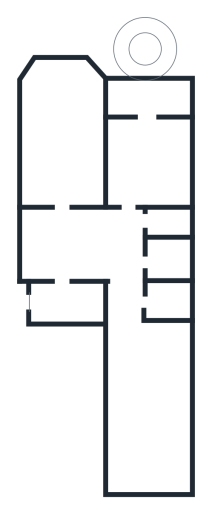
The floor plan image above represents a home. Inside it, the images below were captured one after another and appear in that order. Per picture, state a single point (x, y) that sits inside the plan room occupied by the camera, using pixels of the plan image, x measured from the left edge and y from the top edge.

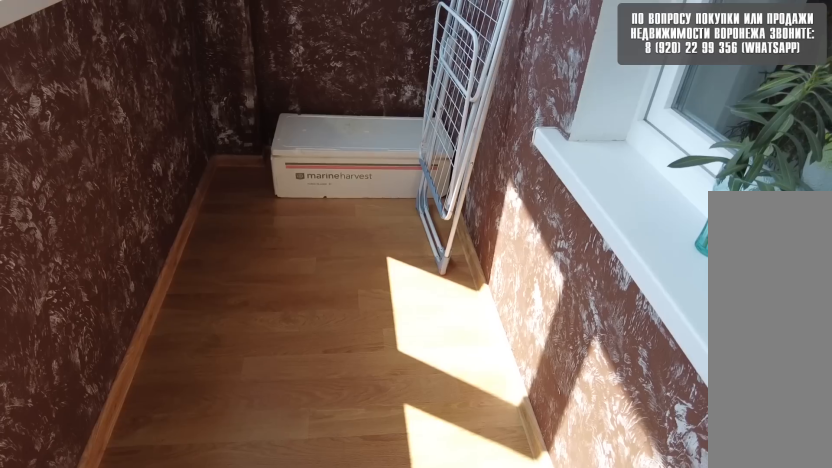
(145, 104)
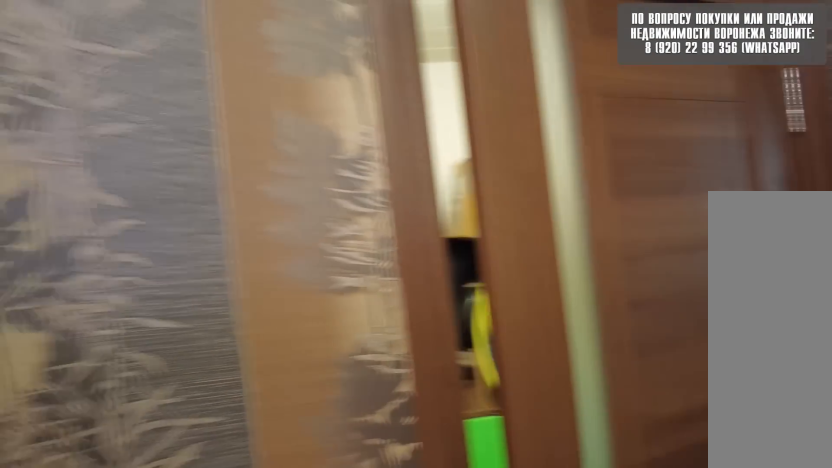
(126, 257)
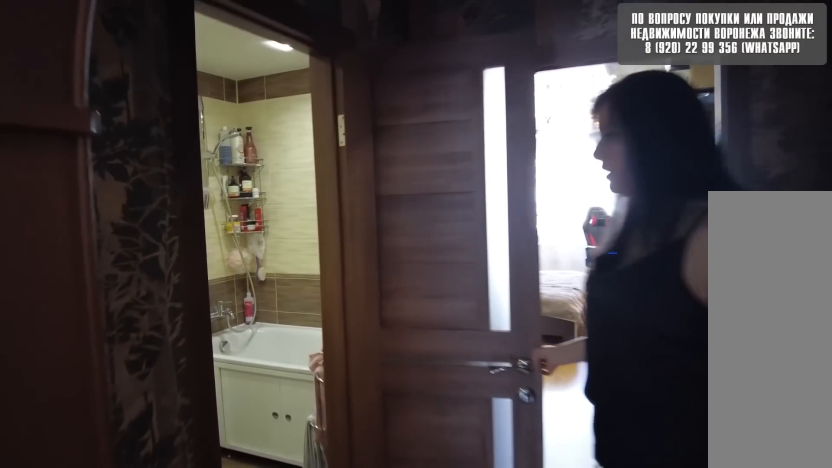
(126, 257)
